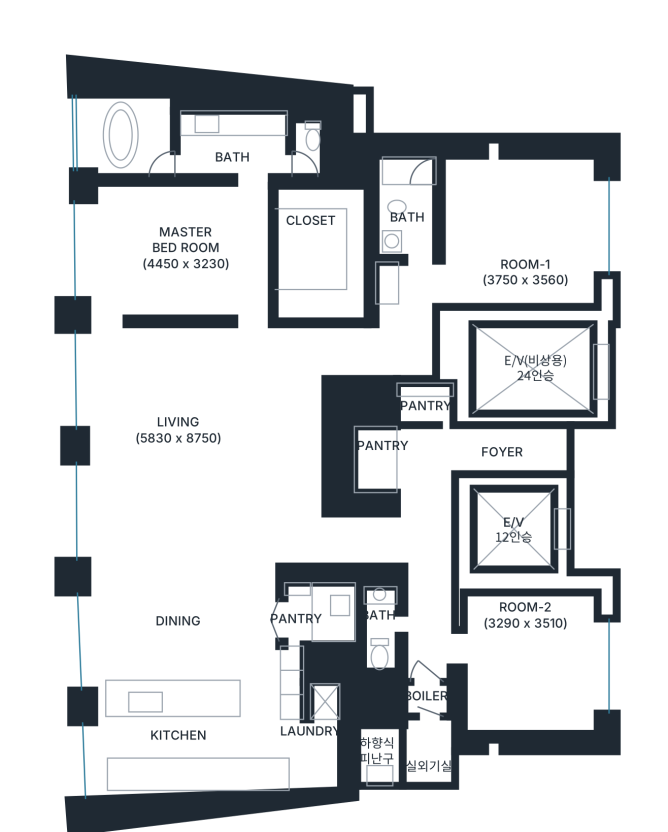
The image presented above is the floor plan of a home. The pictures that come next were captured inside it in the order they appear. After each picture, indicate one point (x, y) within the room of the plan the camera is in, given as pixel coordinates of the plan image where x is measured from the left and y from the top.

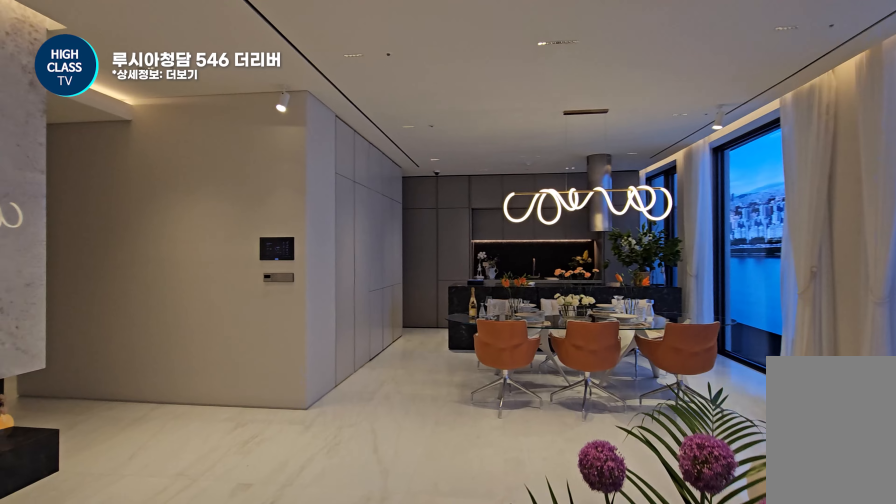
(202, 439)
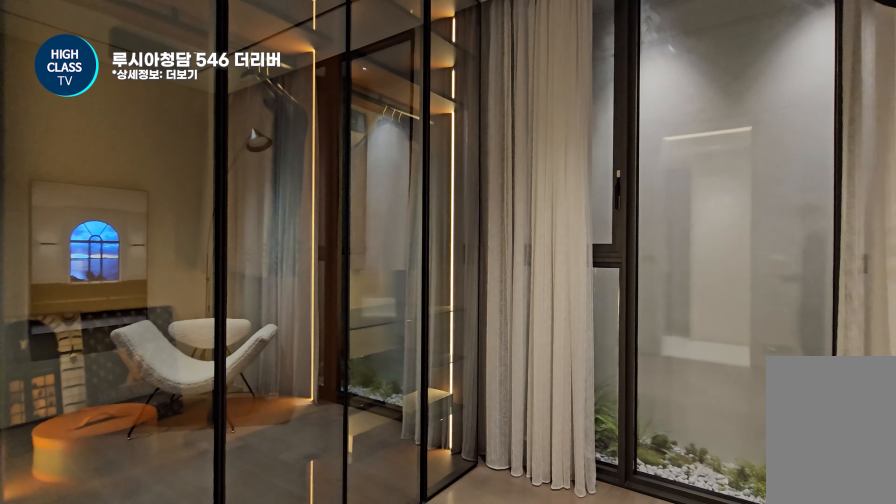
(528, 661)
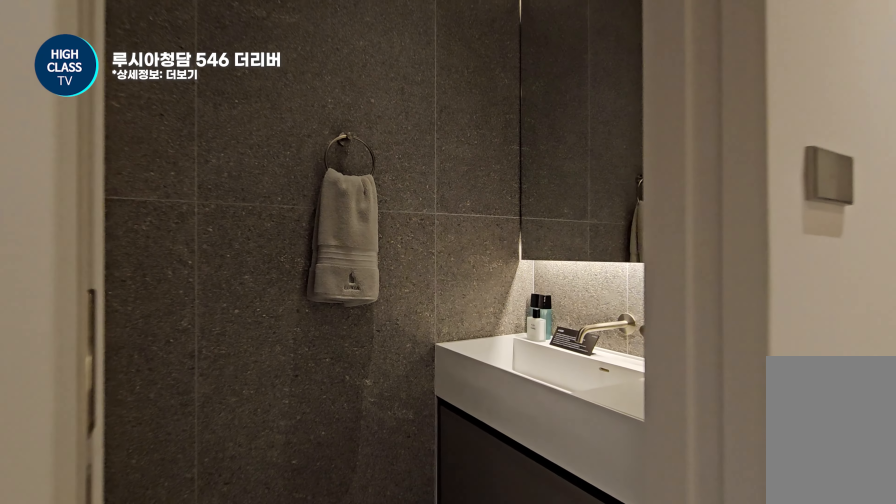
(382, 623)
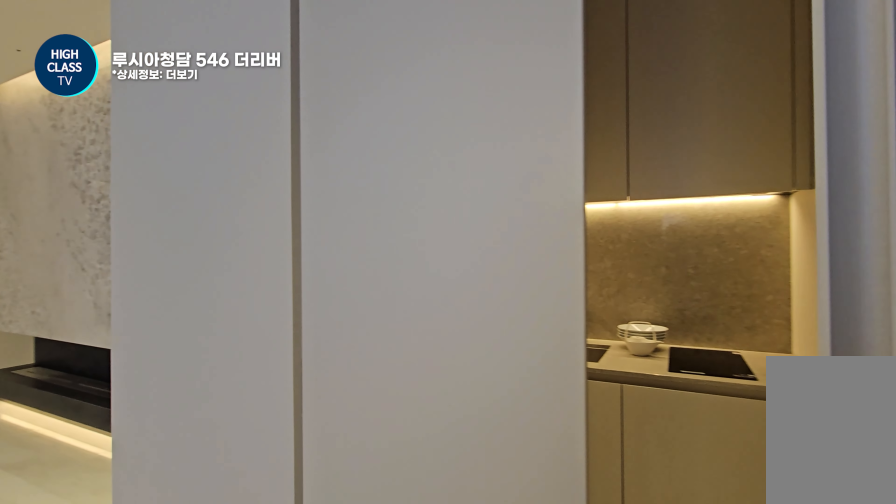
(211, 657)
